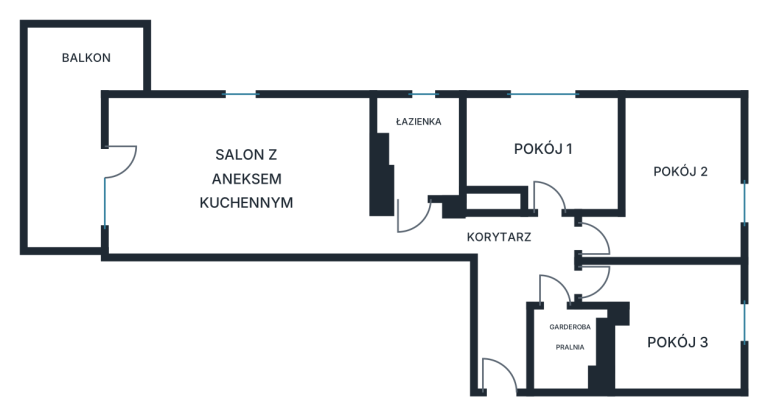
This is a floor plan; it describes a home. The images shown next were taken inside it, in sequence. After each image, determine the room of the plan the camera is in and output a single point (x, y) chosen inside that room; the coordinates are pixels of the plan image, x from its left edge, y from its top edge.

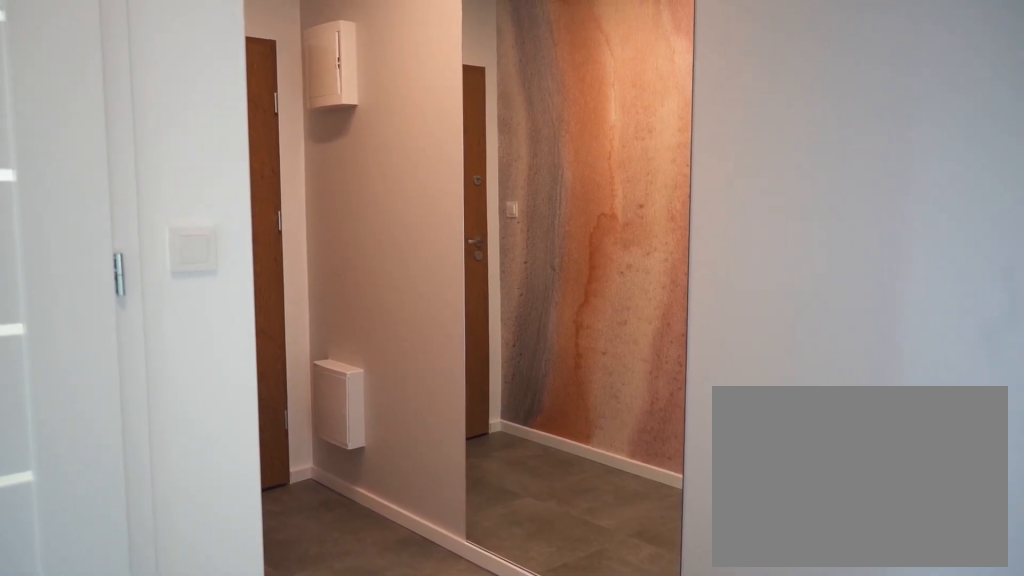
(494, 268)
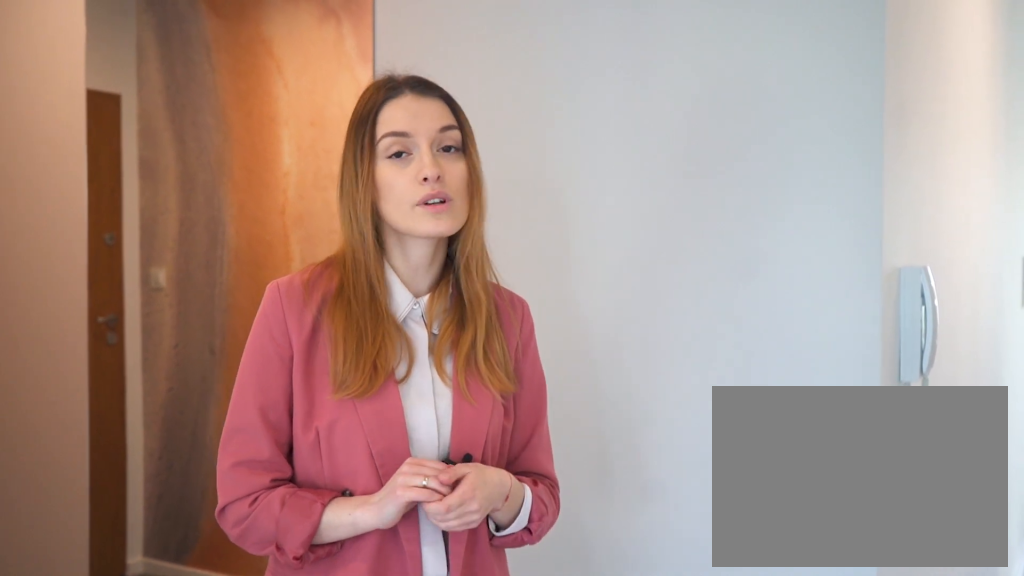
(498, 270)
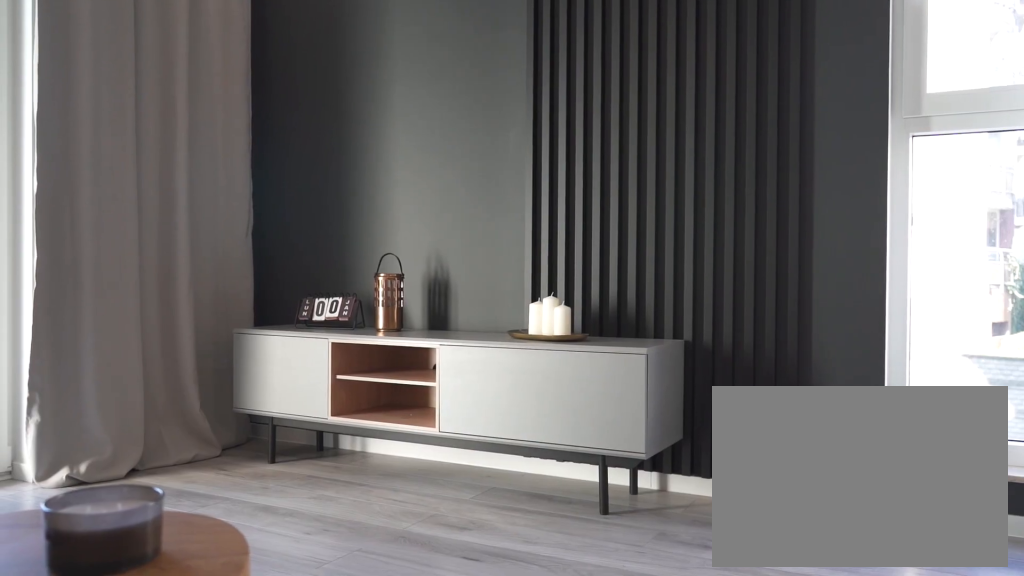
(238, 176)
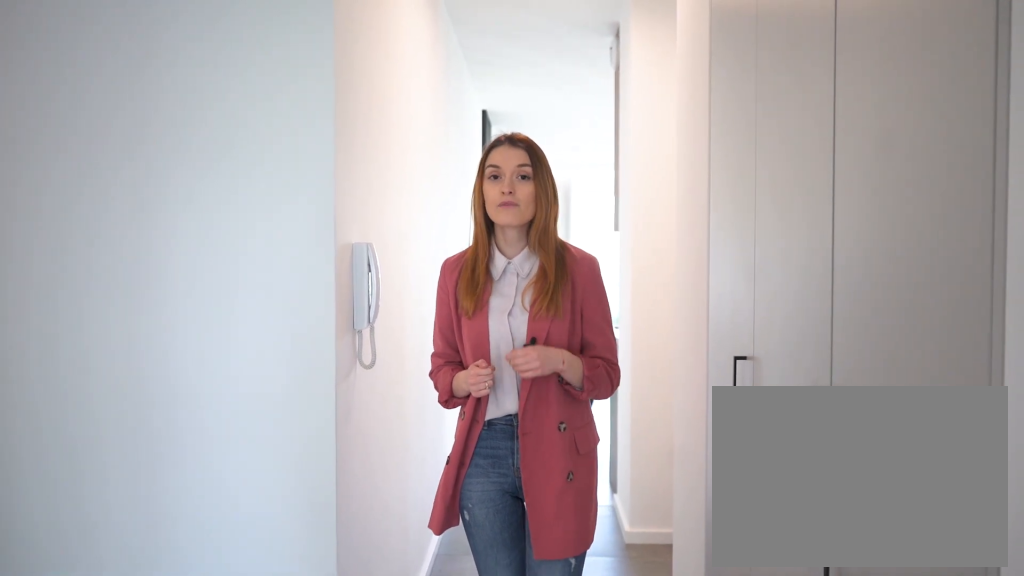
(494, 269)
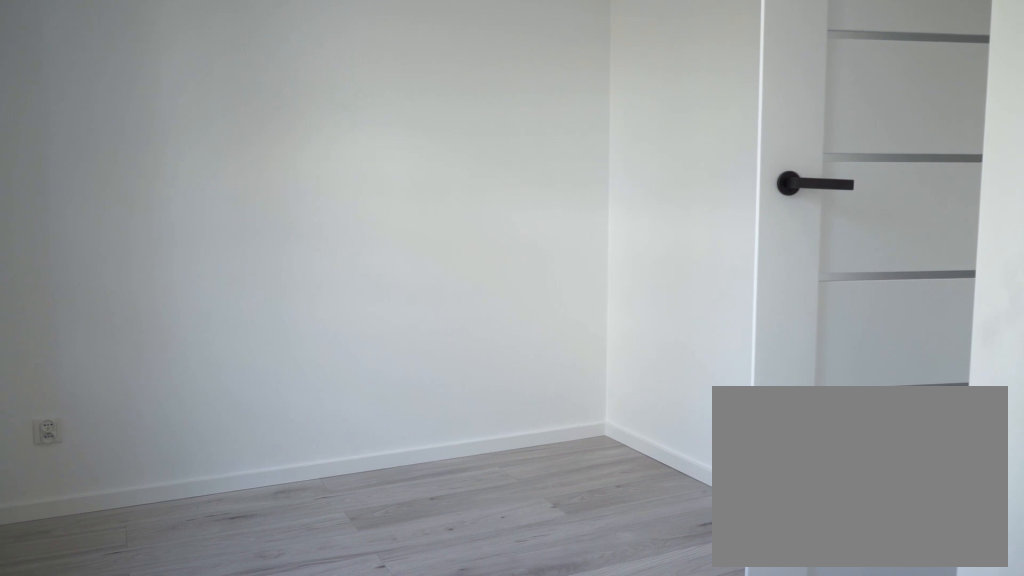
(546, 147)
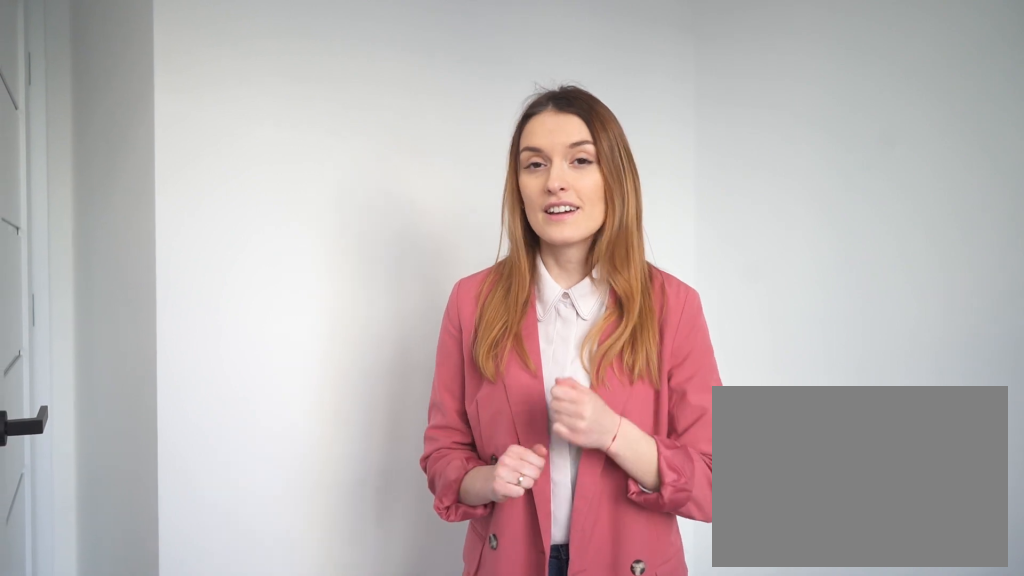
(546, 148)
